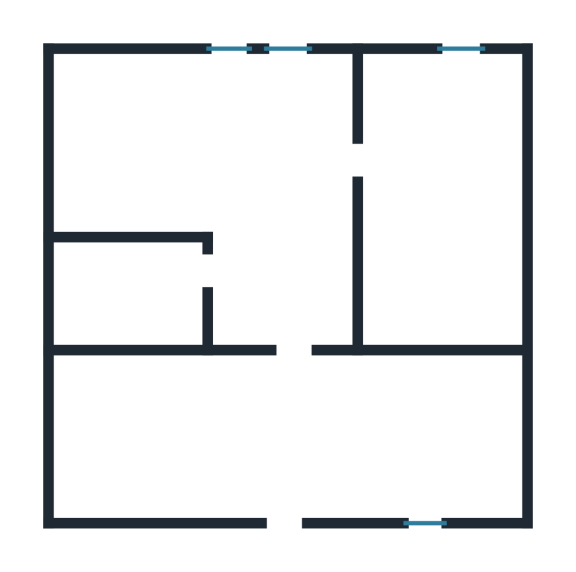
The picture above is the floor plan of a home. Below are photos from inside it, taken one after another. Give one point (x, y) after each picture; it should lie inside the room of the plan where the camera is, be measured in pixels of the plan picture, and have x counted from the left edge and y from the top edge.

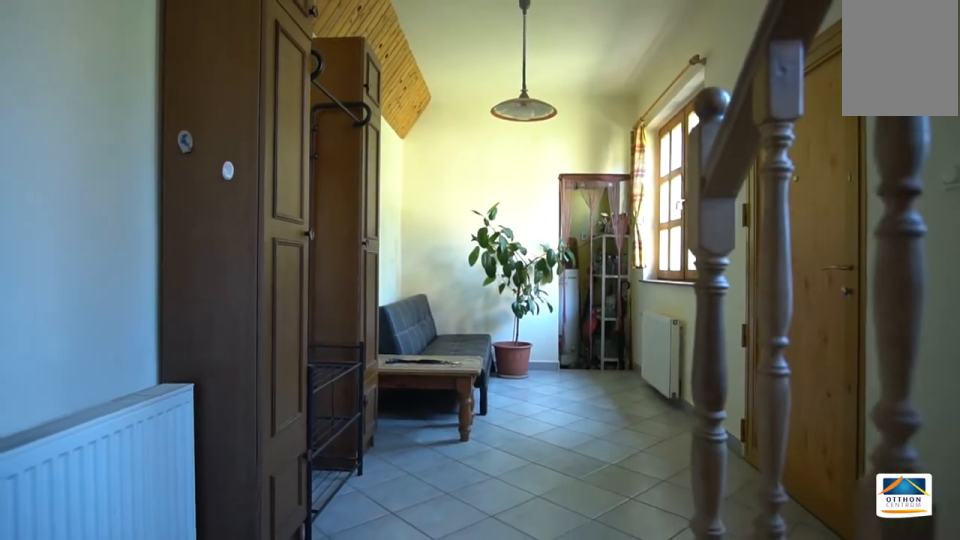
(299, 442)
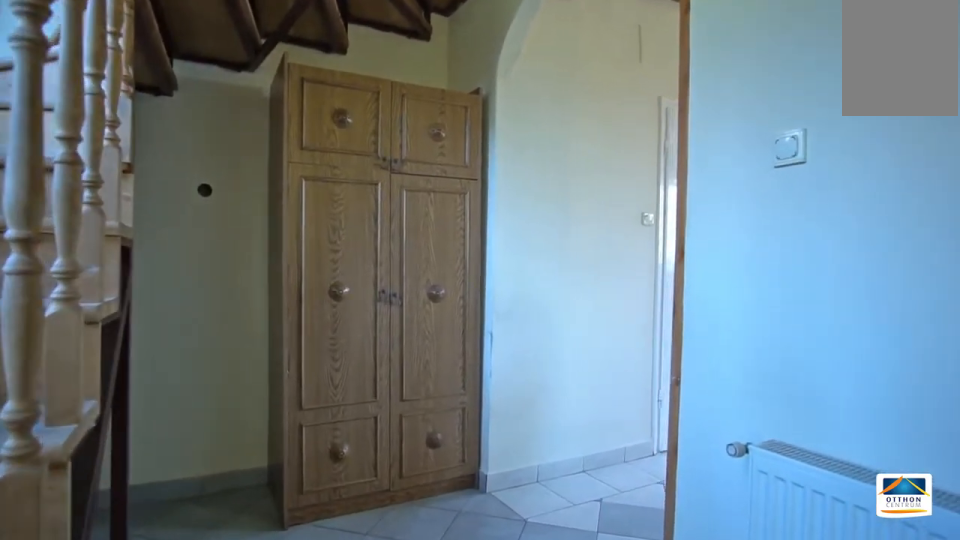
(300, 440)
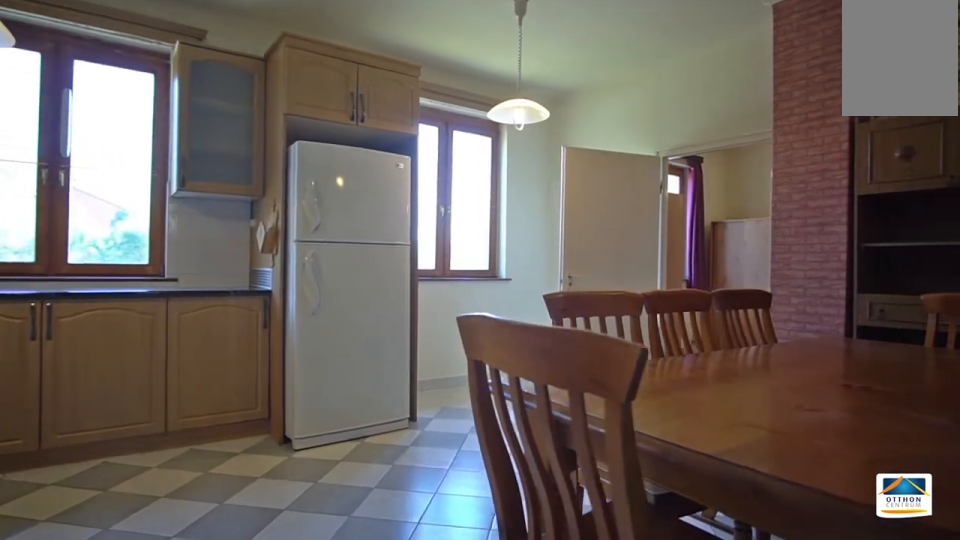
(300, 152)
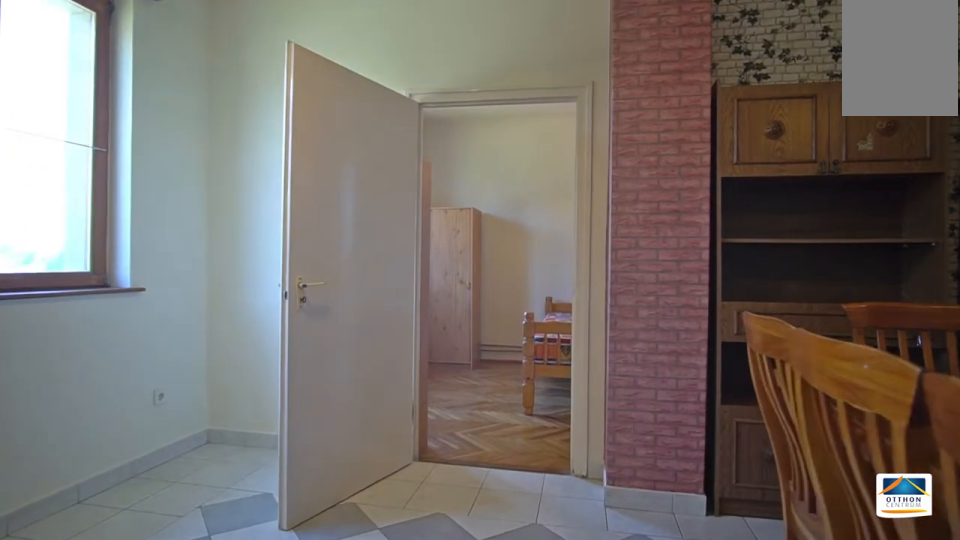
(301, 151)
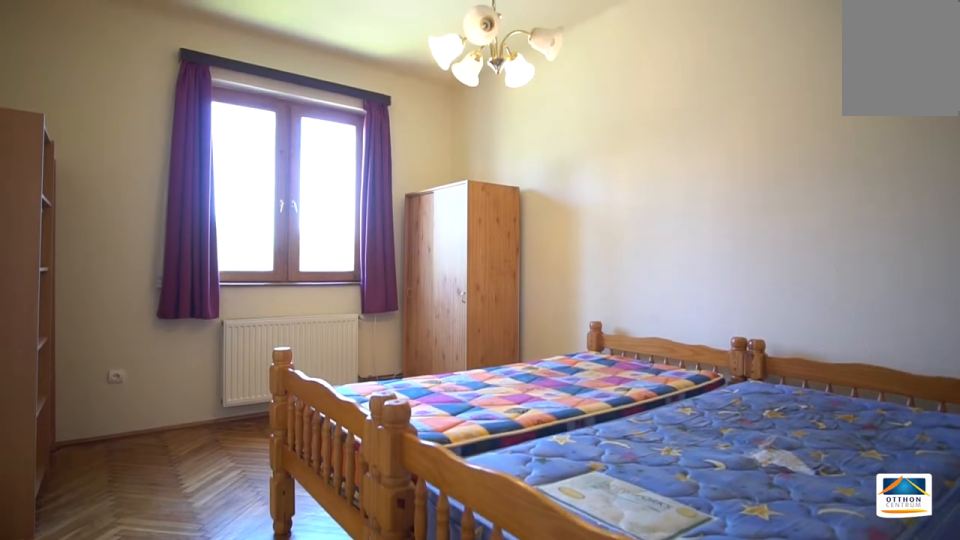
(445, 198)
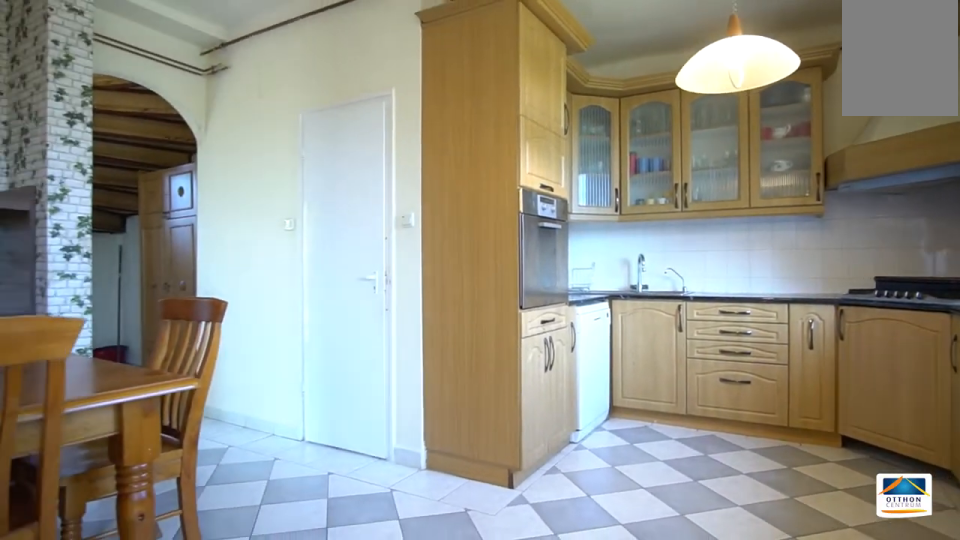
(301, 151)
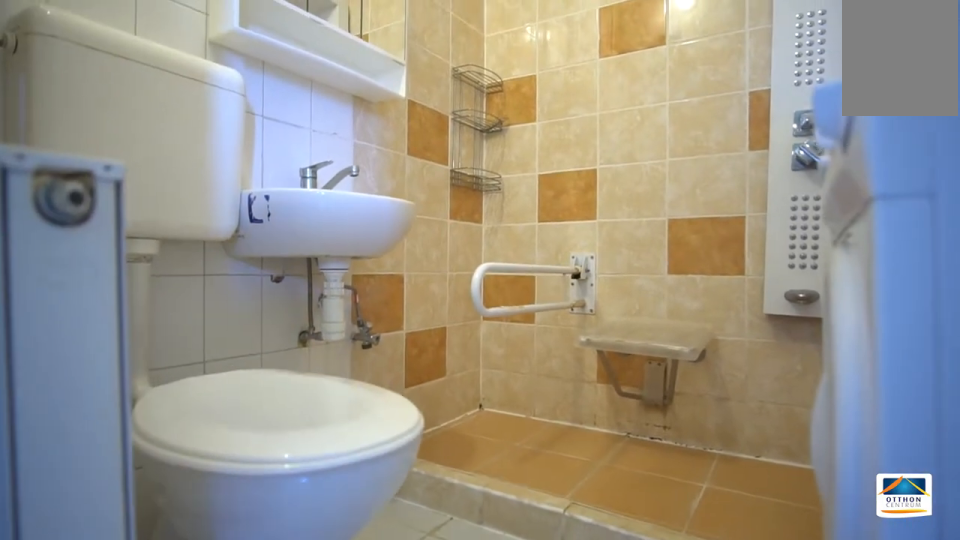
(139, 296)
